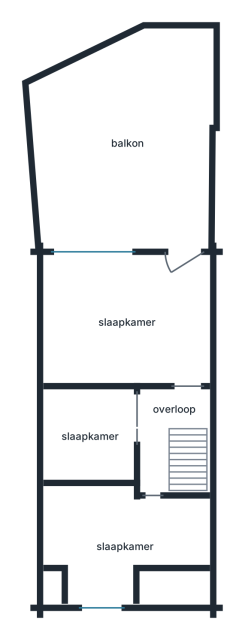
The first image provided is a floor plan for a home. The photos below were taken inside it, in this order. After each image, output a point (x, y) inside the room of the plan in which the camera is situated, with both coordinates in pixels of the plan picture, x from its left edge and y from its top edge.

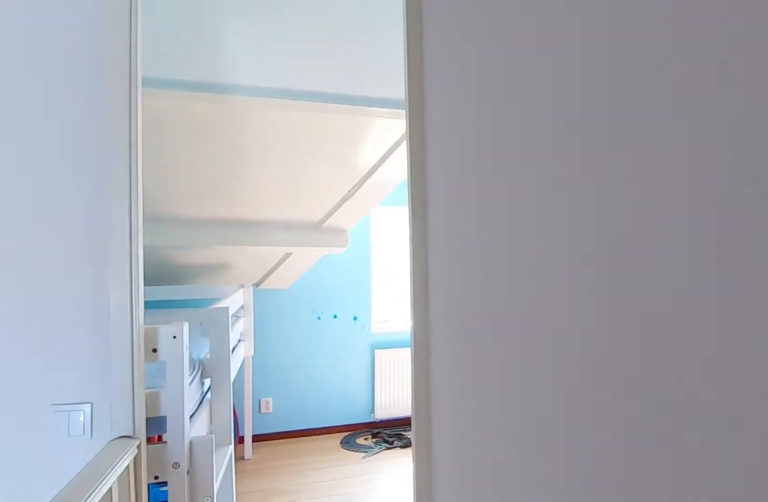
(164, 429)
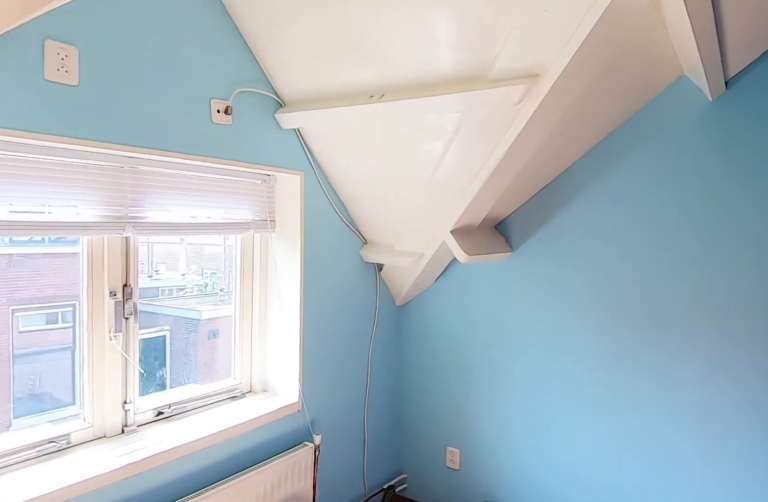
(120, 538)
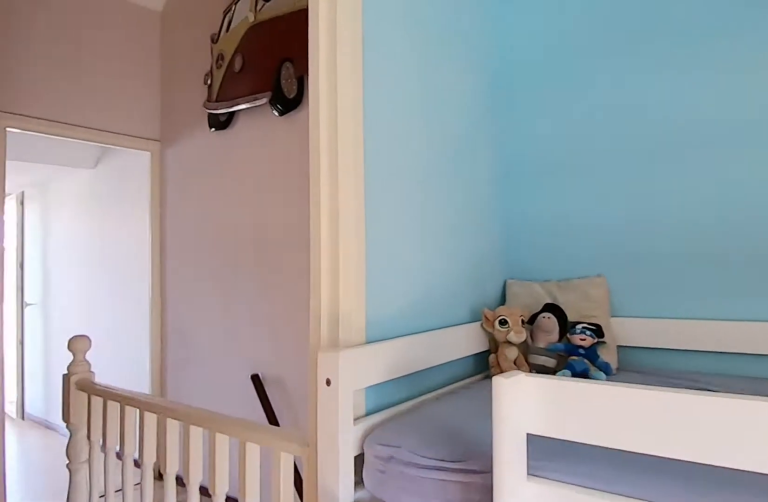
(120, 538)
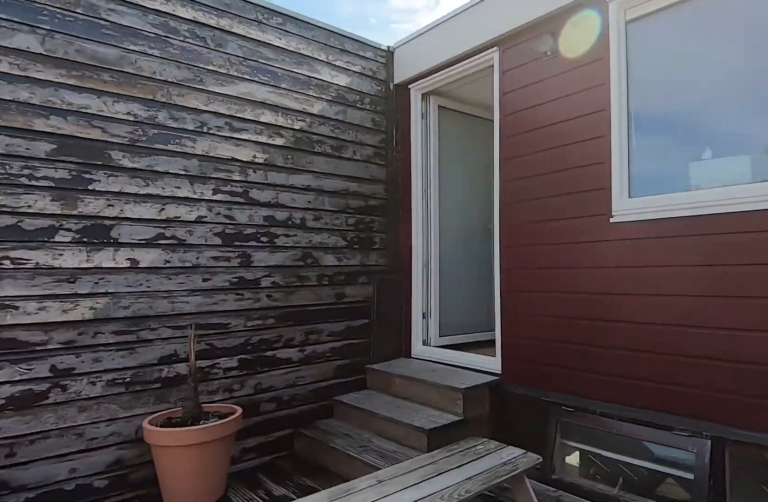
(125, 143)
